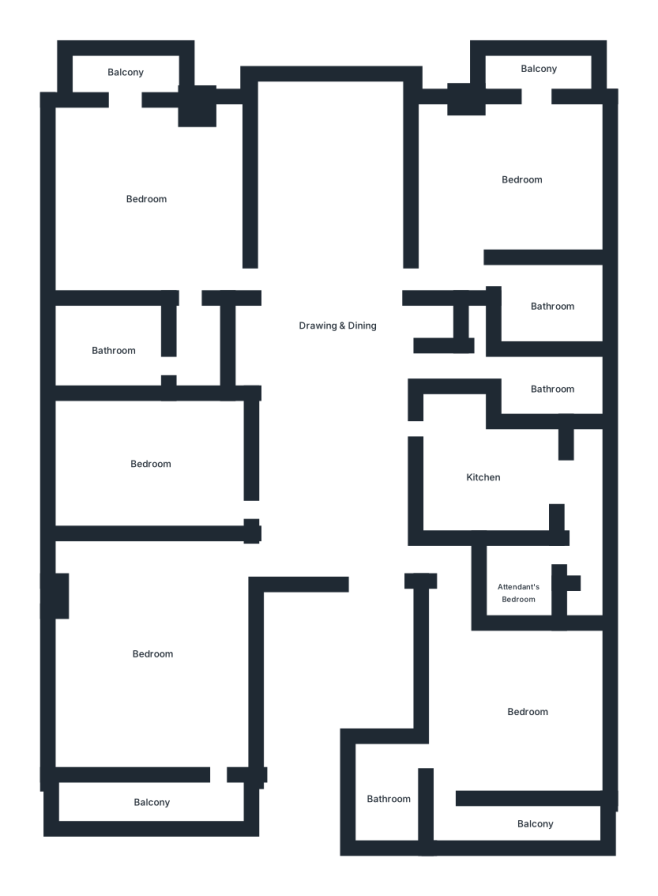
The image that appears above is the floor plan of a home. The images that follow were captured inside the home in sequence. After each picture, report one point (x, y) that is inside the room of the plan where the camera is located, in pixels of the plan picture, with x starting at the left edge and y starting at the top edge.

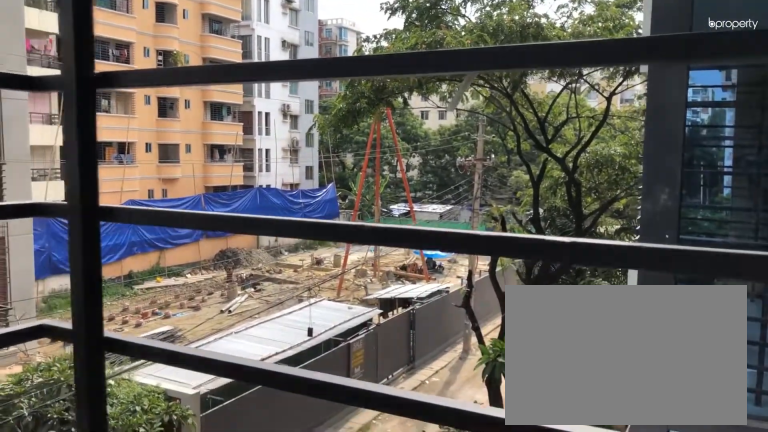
(120, 68)
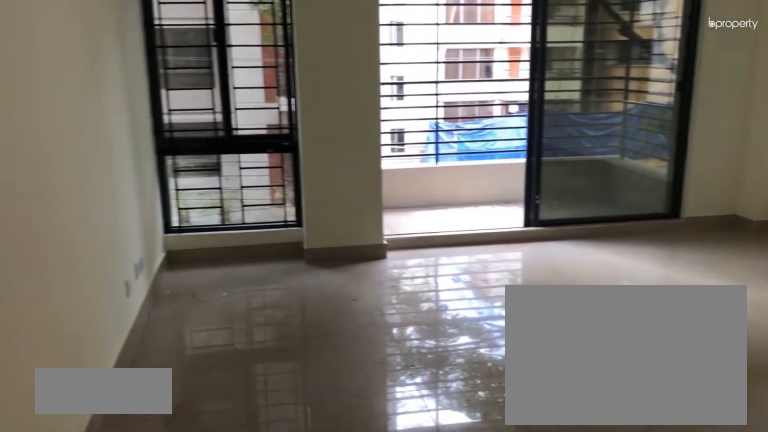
(518, 169)
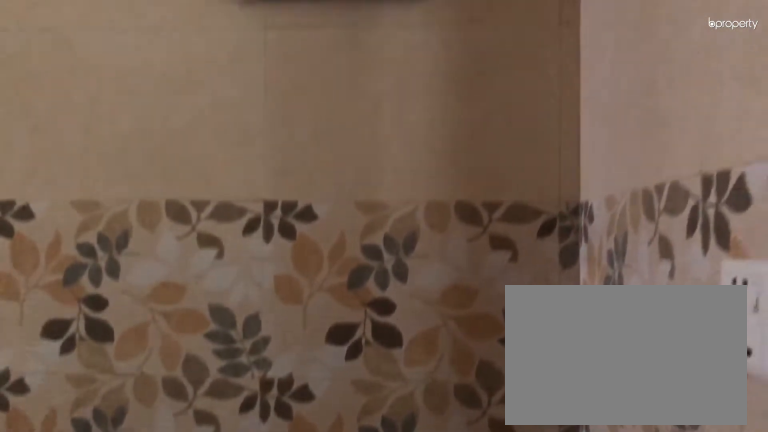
(548, 305)
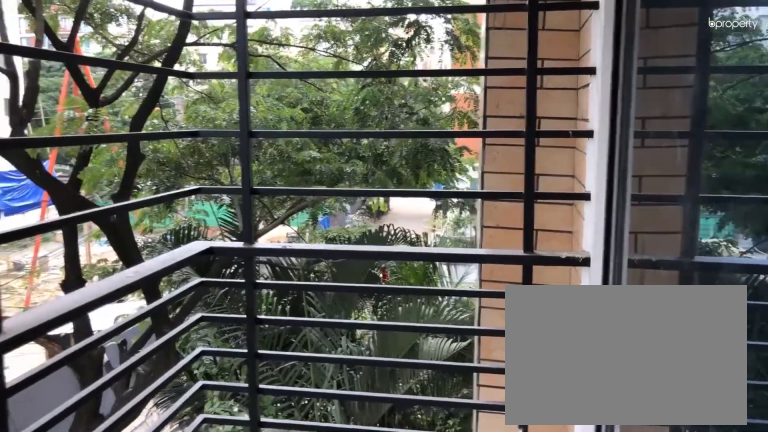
(535, 72)
